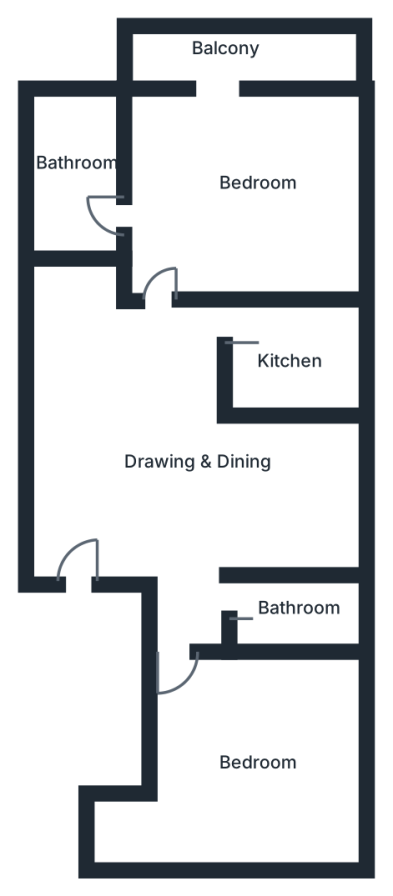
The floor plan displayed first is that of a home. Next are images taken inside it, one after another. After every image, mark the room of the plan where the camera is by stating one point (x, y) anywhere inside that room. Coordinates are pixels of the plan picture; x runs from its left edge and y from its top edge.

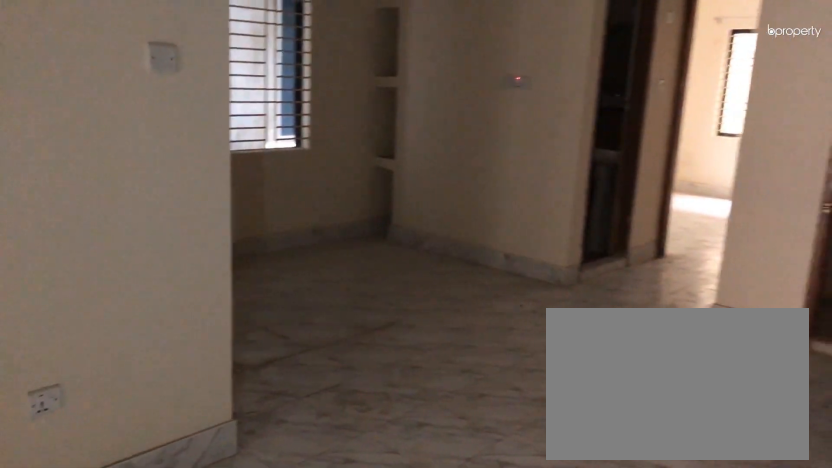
(176, 469)
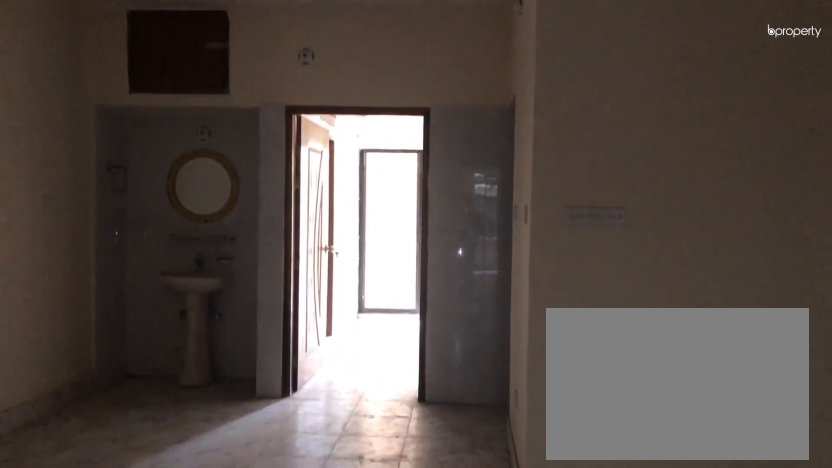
(176, 469)
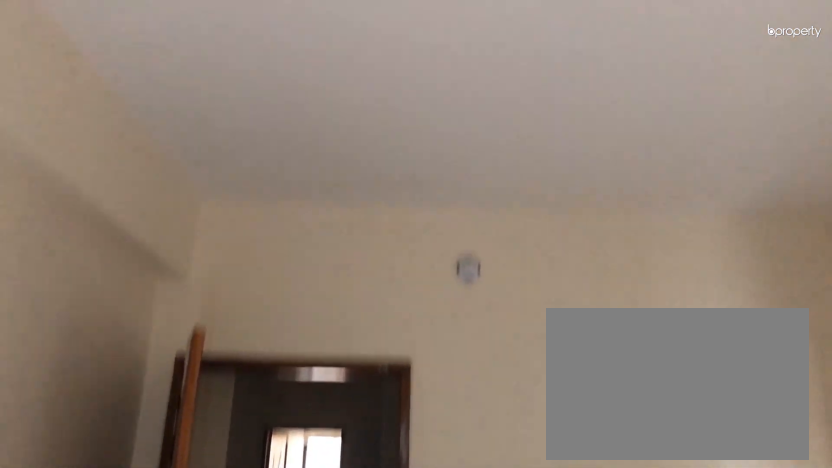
(254, 780)
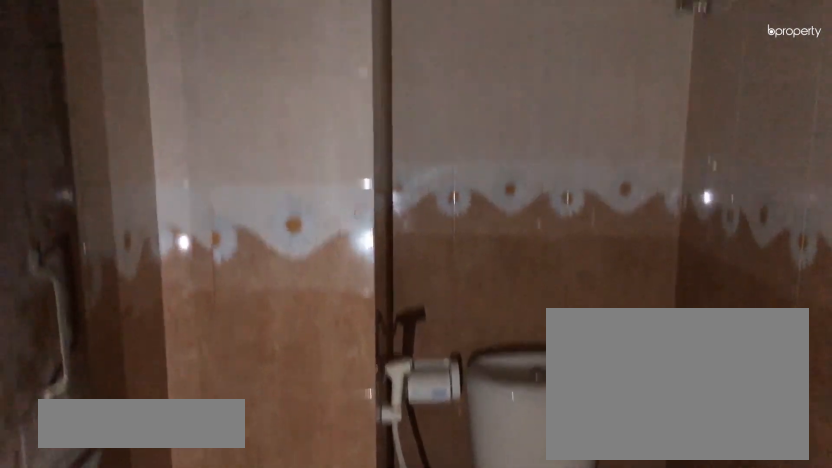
(306, 618)
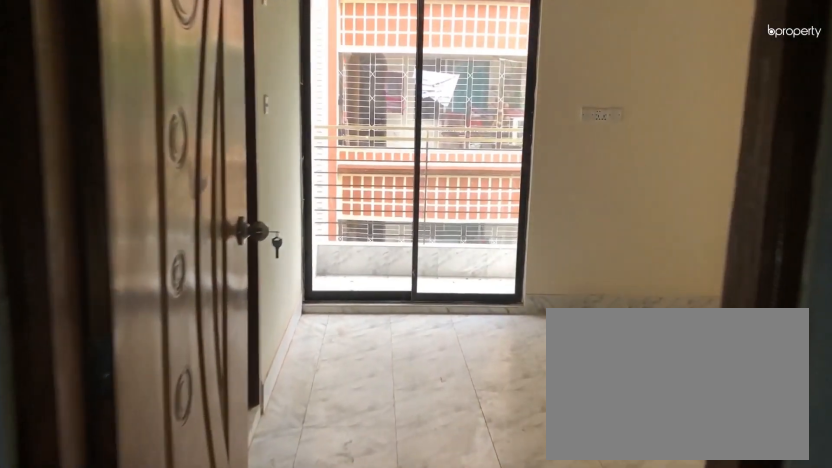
(250, 197)
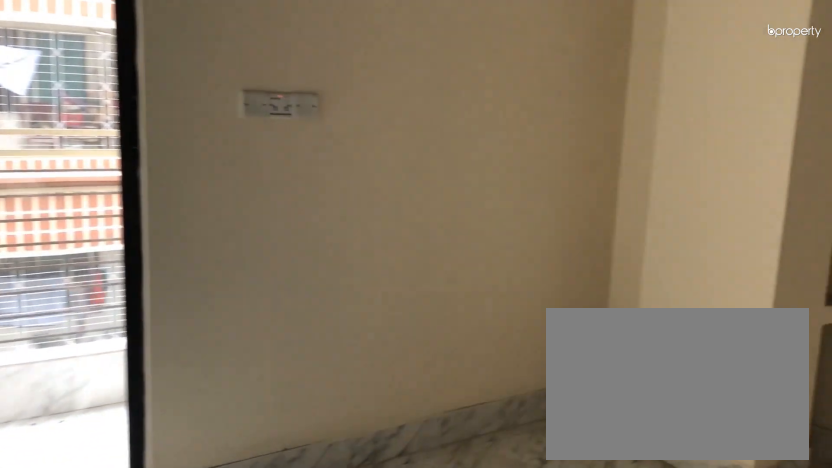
(250, 197)
